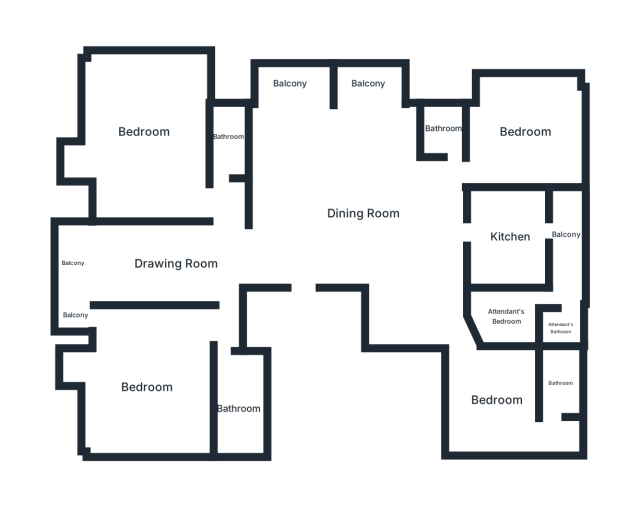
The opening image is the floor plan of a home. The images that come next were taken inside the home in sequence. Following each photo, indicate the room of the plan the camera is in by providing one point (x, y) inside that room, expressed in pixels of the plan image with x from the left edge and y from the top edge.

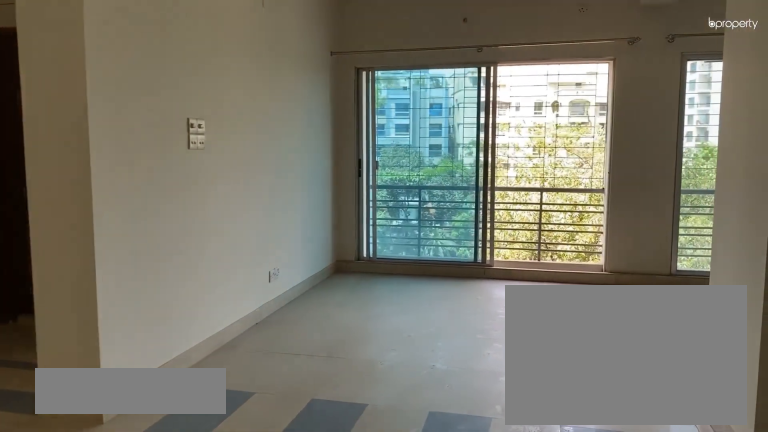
(363, 213)
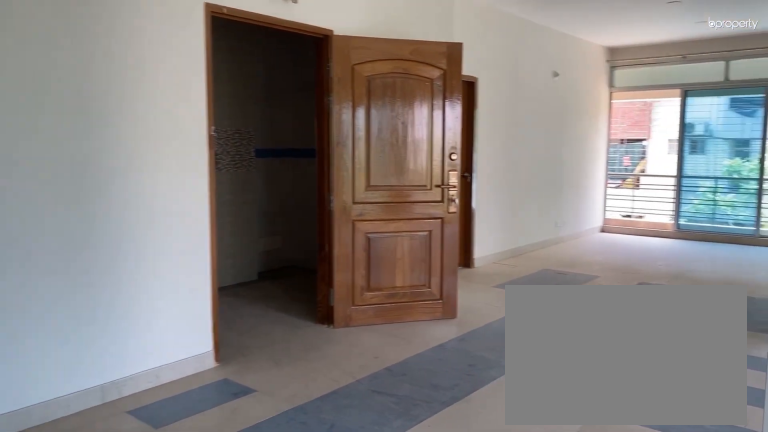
(363, 213)
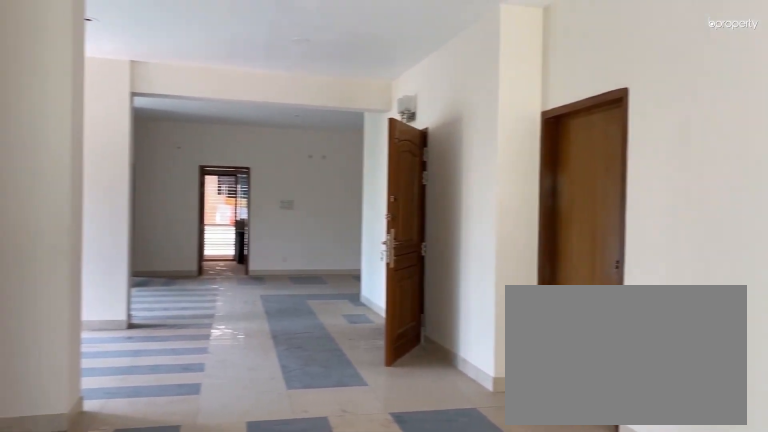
(174, 262)
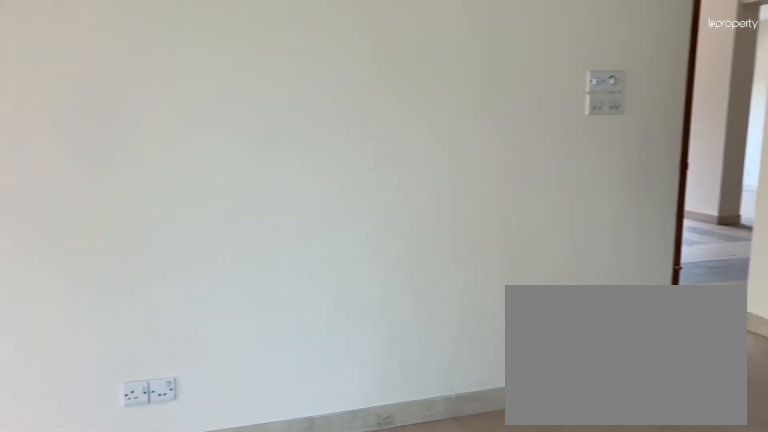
(146, 385)
